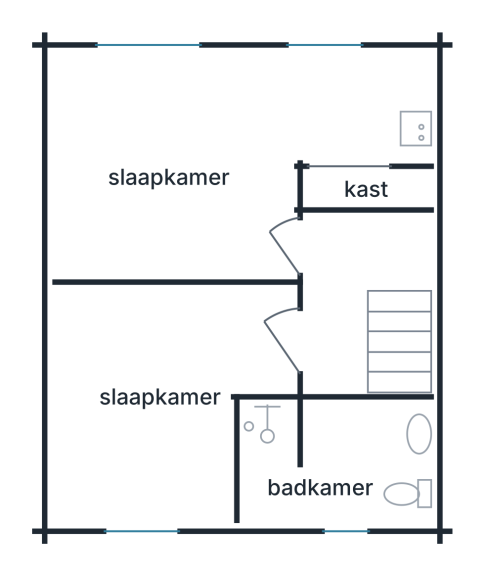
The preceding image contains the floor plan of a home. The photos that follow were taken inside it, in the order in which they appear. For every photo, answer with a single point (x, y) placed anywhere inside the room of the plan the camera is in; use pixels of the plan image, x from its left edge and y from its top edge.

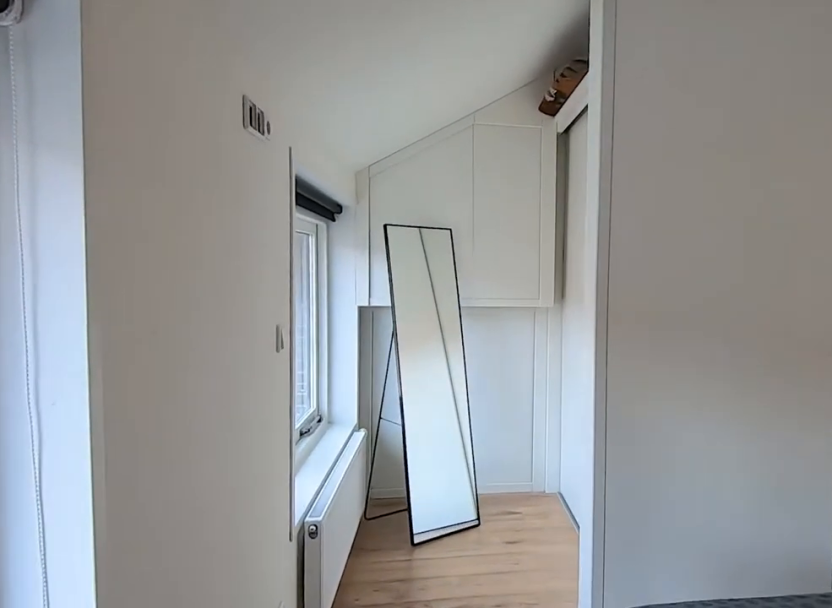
(212, 155)
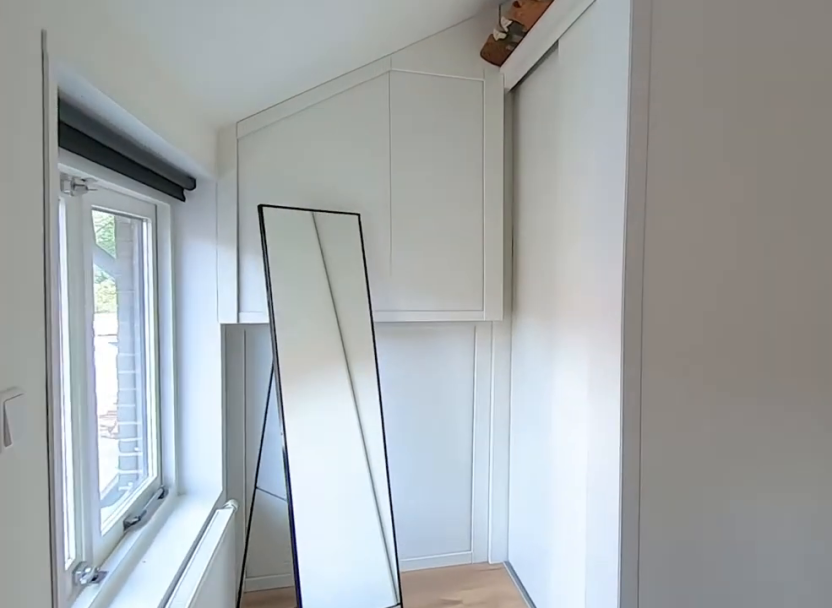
(212, 155)
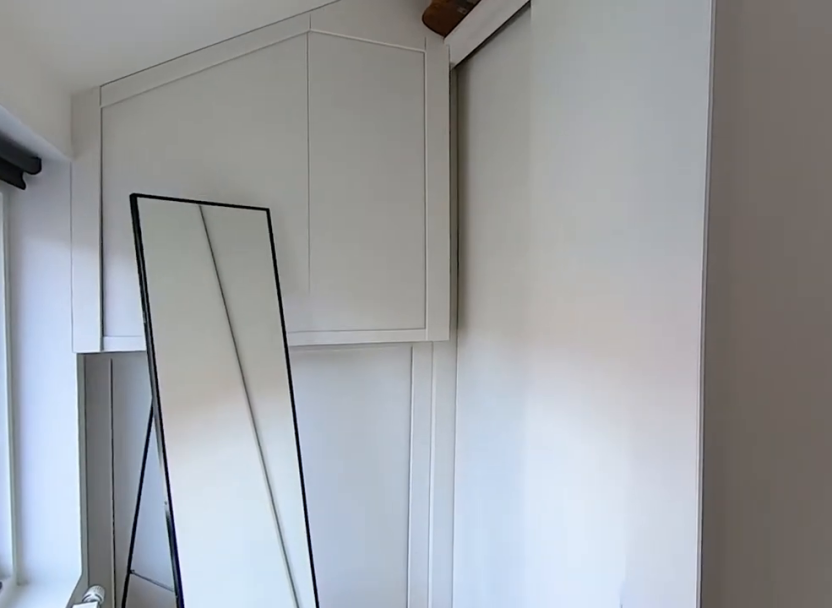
(212, 155)
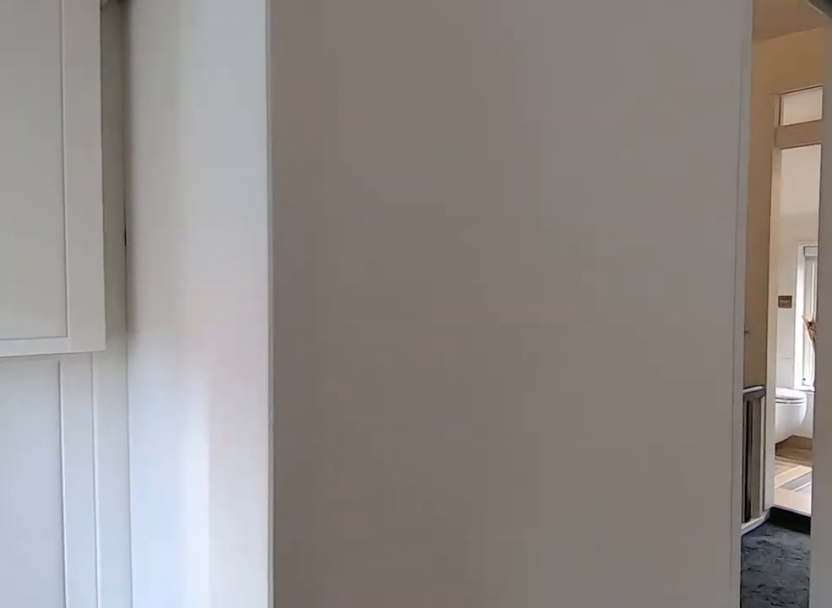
(212, 155)
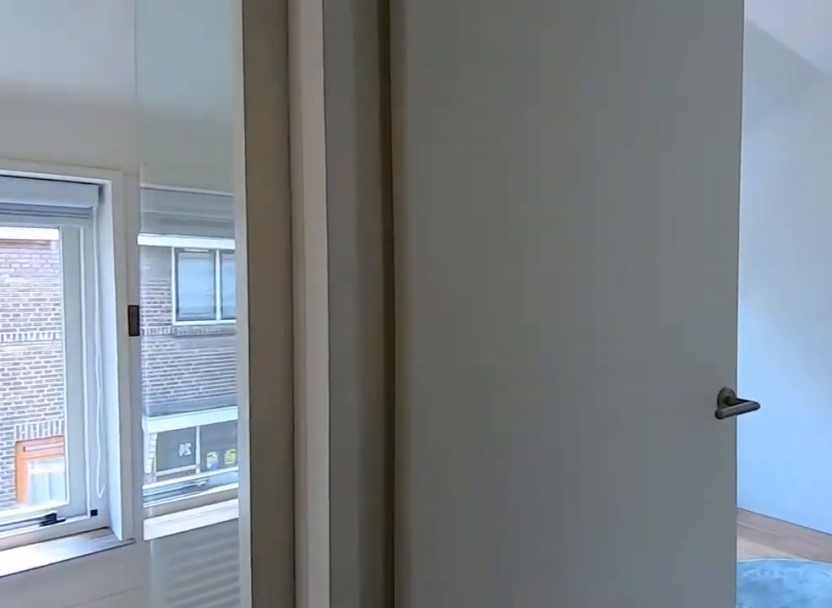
(353, 289)
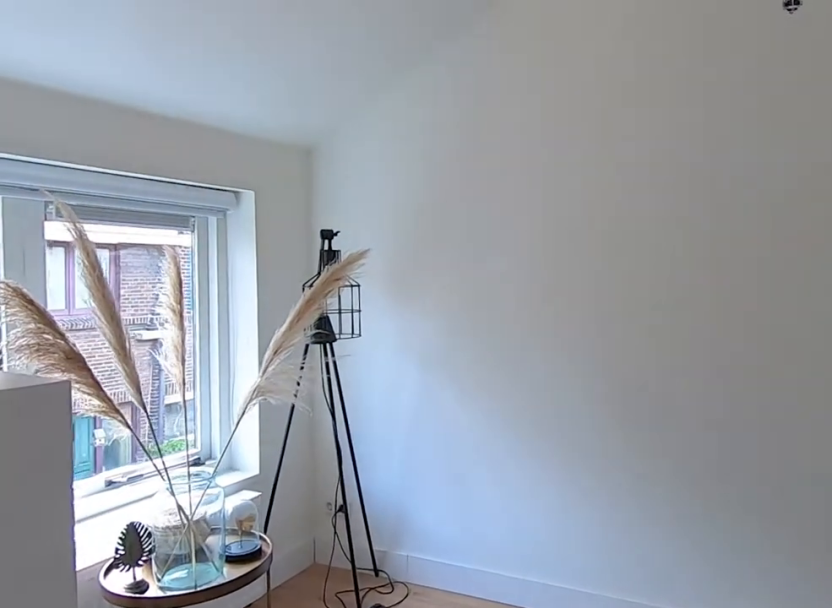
(58, 357)
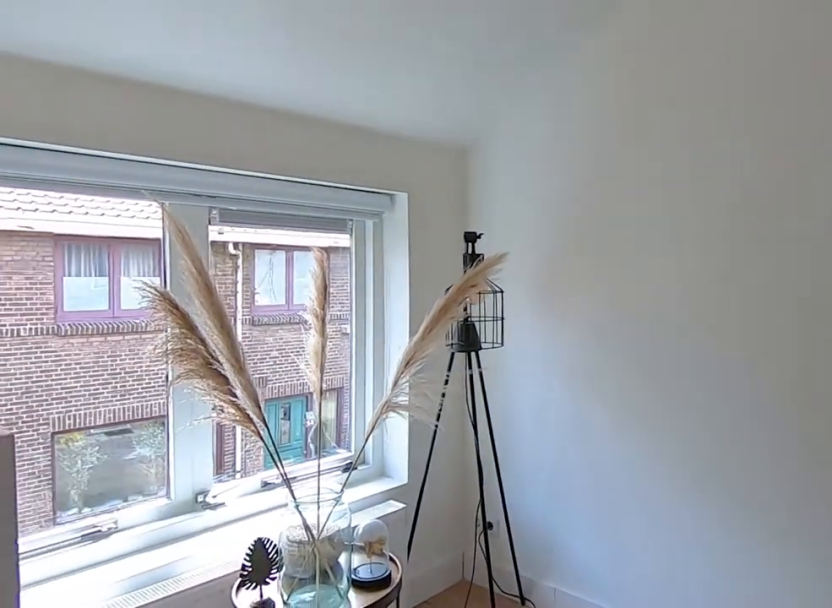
(58, 357)
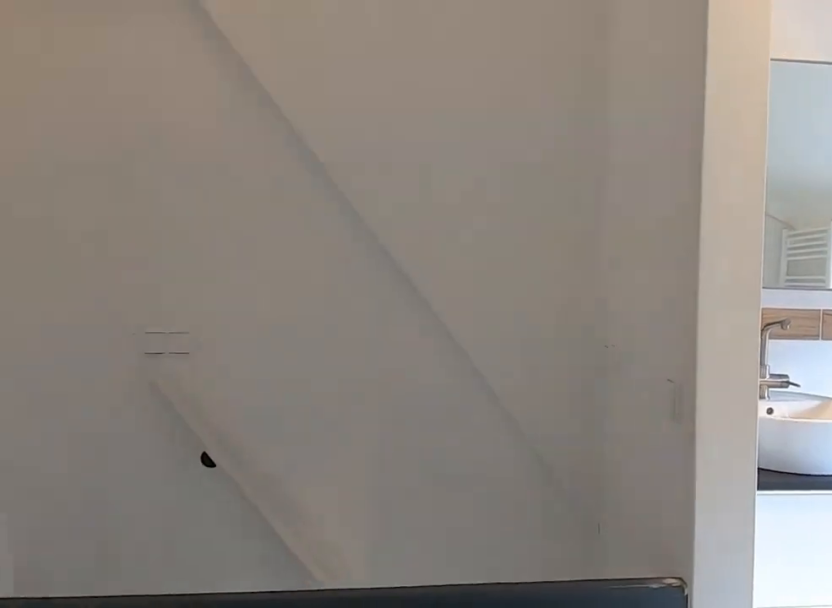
(353, 289)
